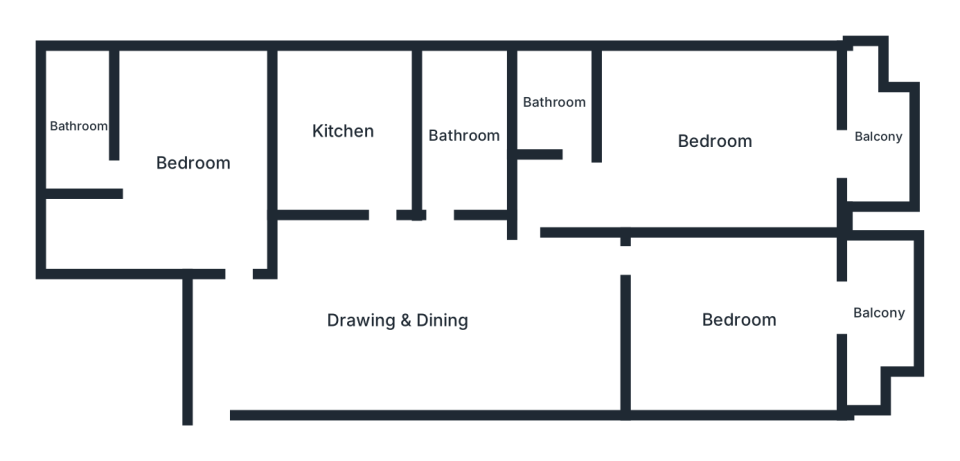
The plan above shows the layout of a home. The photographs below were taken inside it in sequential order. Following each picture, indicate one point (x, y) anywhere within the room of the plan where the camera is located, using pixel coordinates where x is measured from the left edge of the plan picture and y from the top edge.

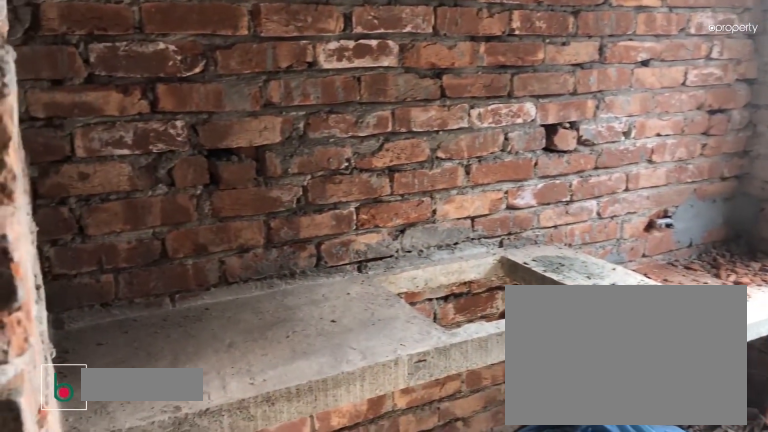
(344, 131)
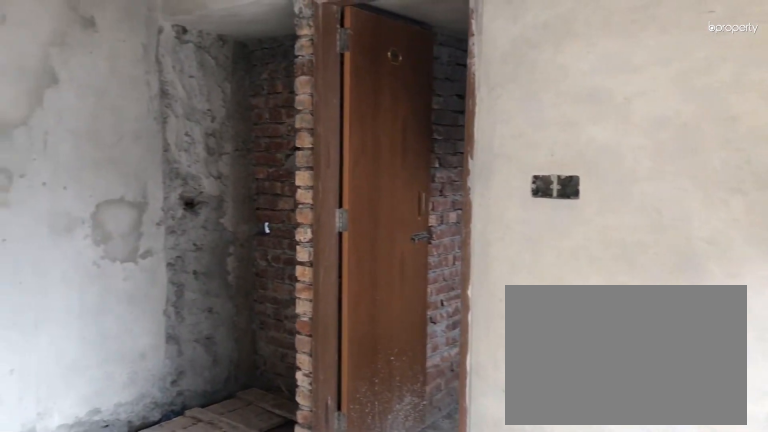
(192, 164)
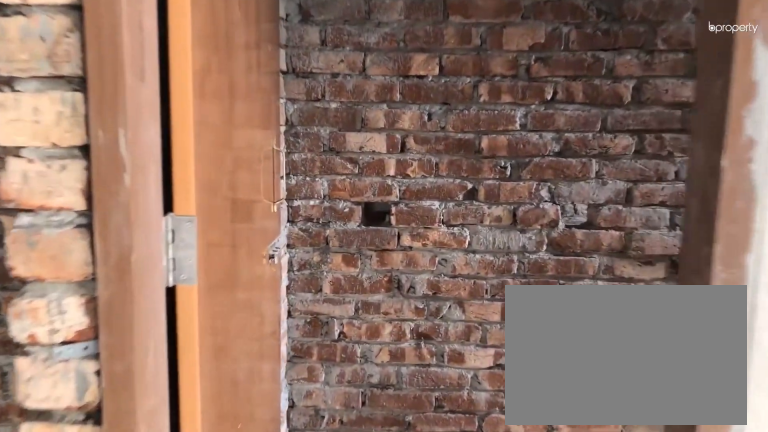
(80, 127)
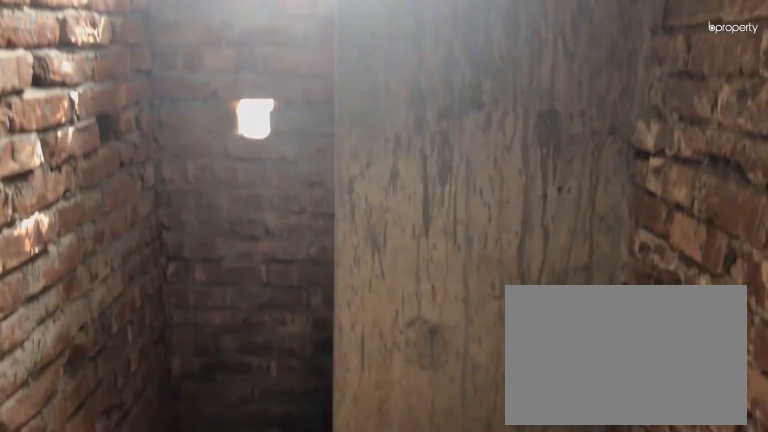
(80, 127)
